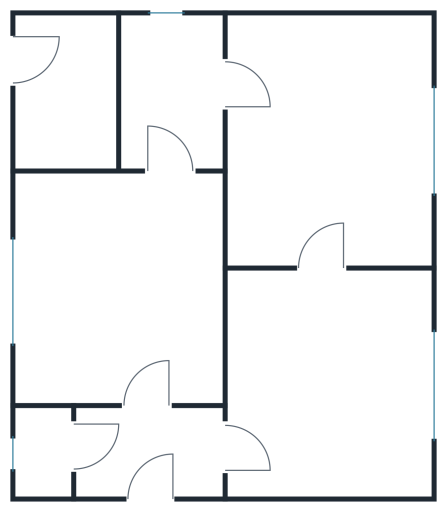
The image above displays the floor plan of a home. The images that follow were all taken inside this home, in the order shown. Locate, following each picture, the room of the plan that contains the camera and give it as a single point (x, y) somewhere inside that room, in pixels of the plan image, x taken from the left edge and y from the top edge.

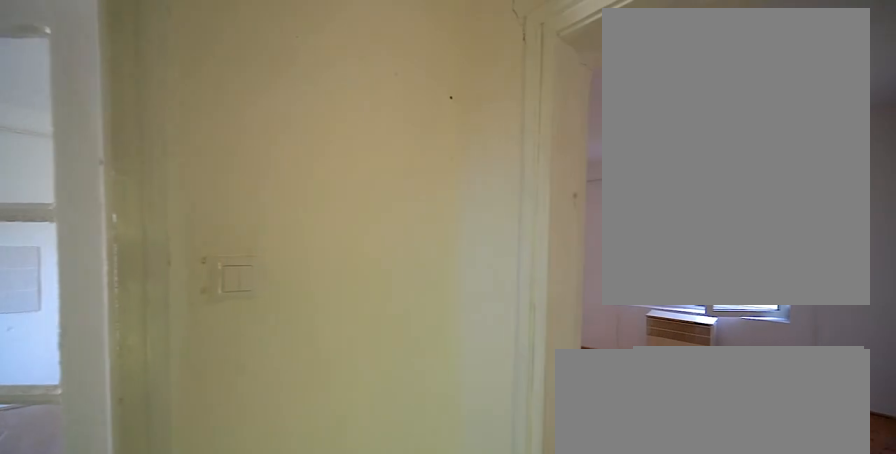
(154, 442)
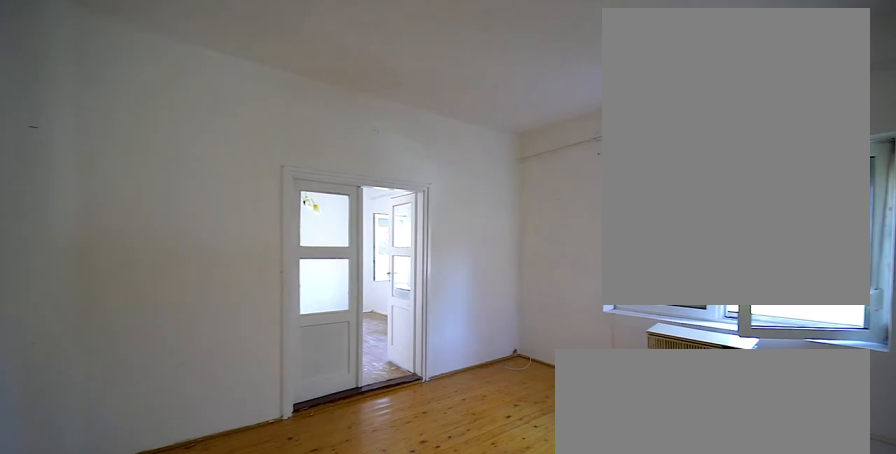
(332, 386)
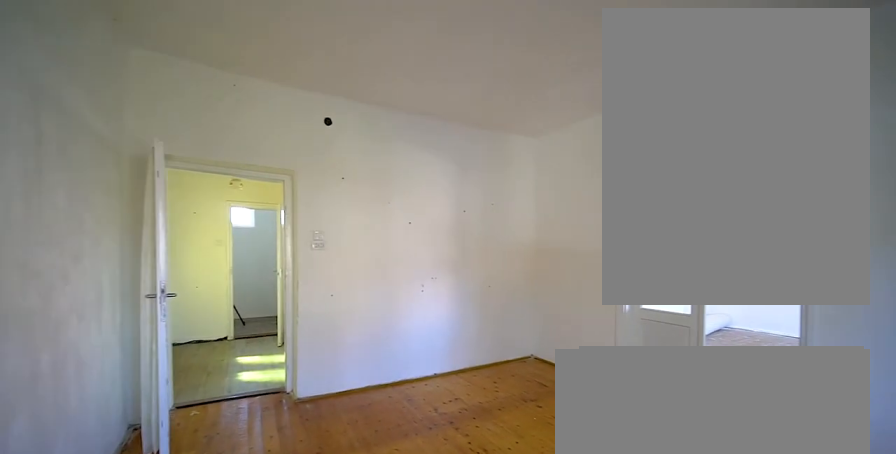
(333, 385)
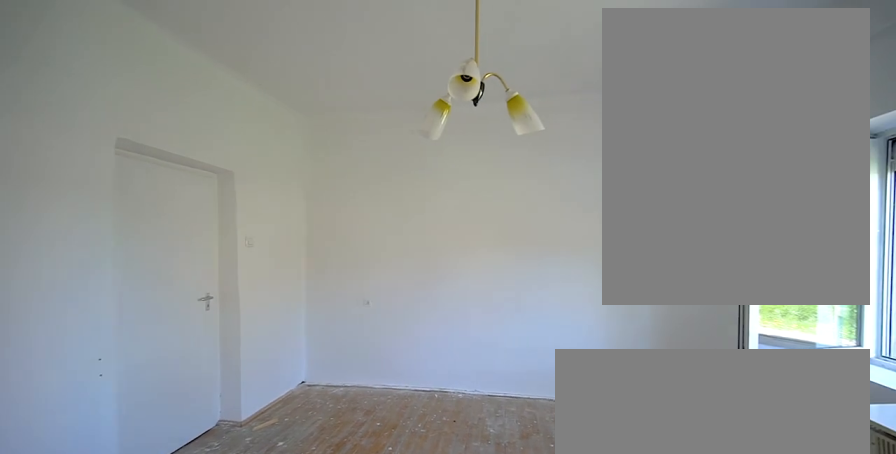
(337, 151)
